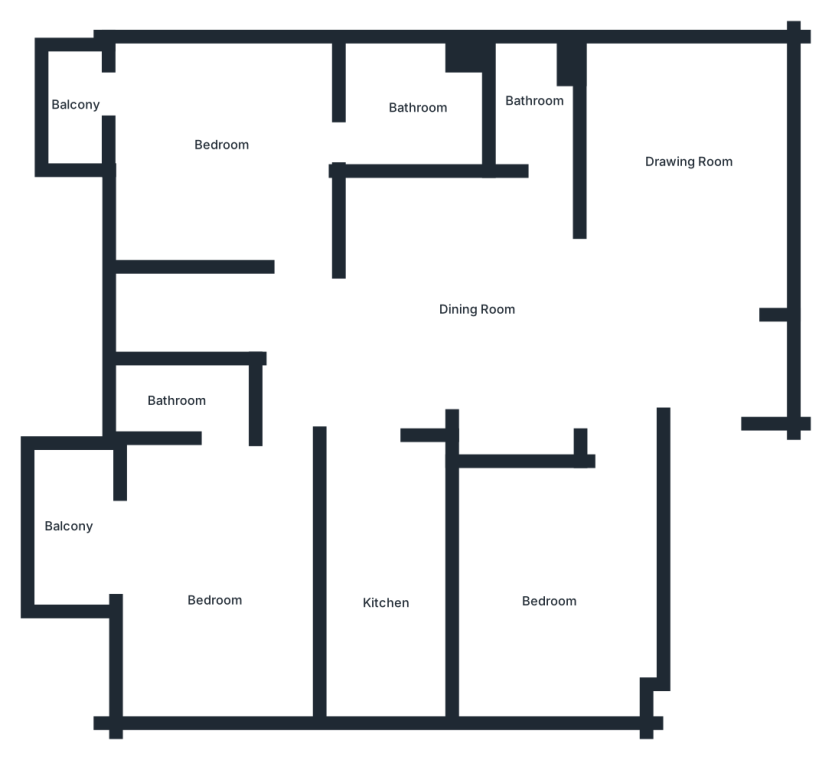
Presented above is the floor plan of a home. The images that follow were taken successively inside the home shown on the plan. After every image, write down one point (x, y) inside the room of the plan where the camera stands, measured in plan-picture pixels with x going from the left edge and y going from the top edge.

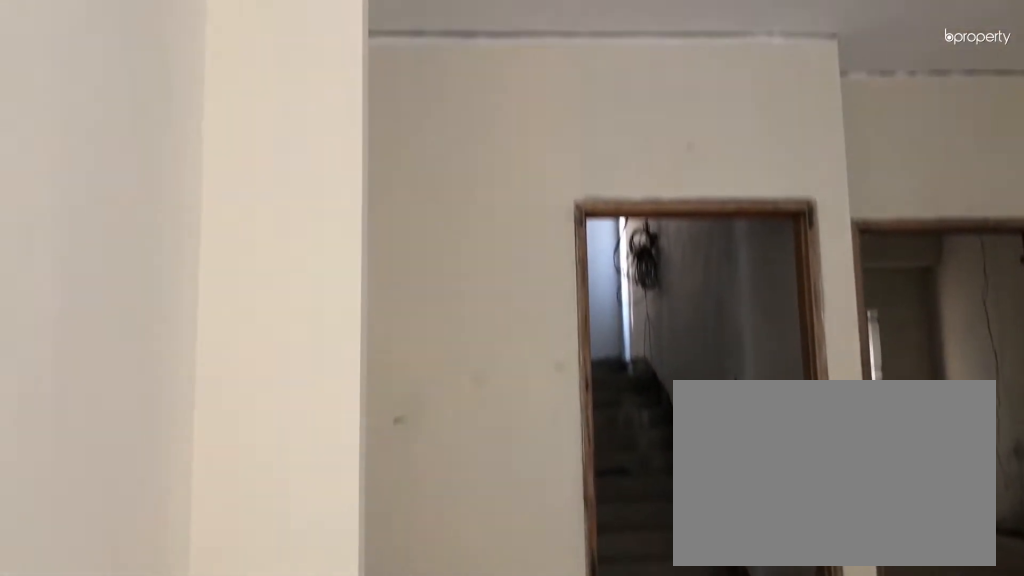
(683, 287)
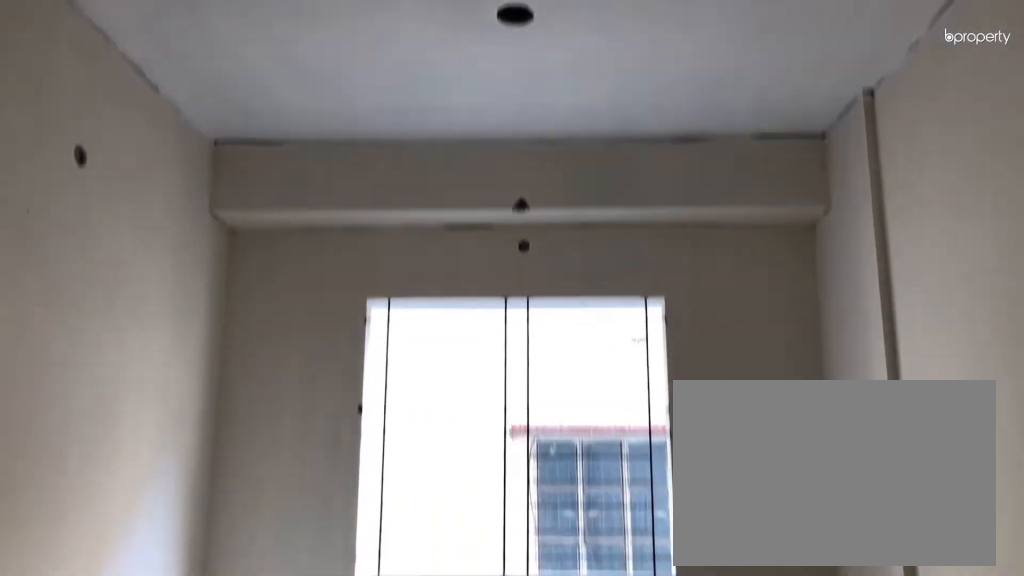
(681, 176)
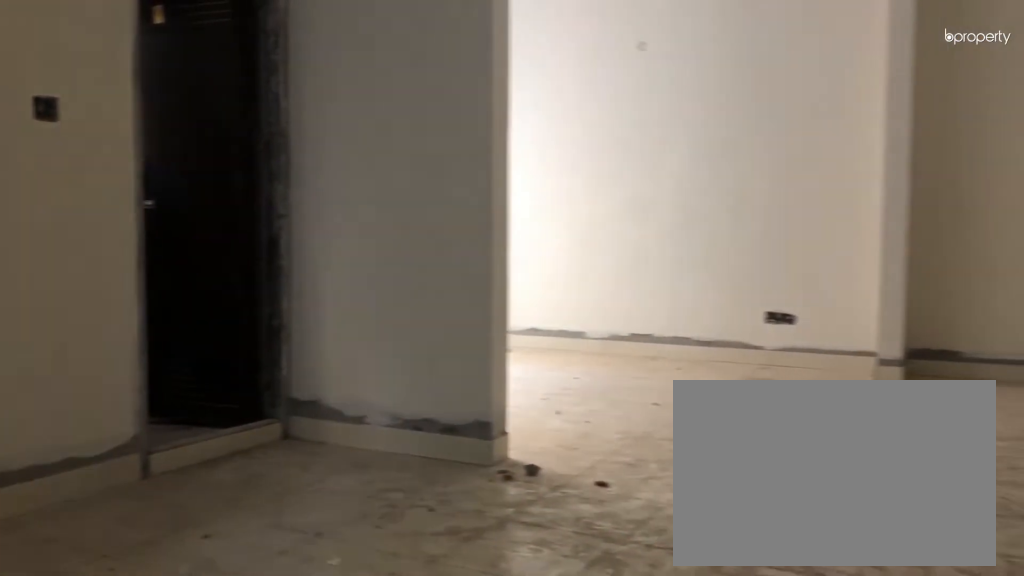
(453, 301)
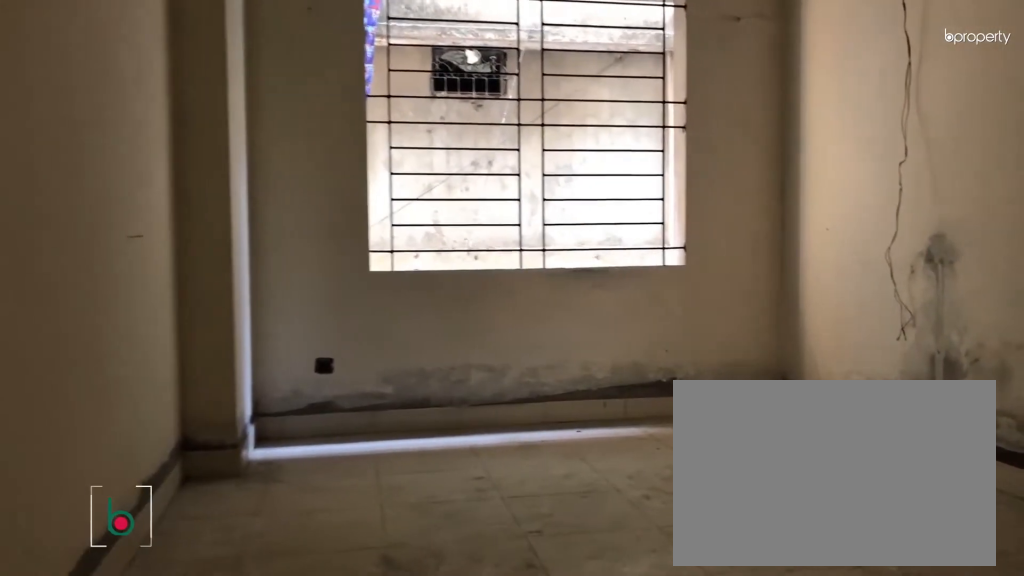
(557, 596)
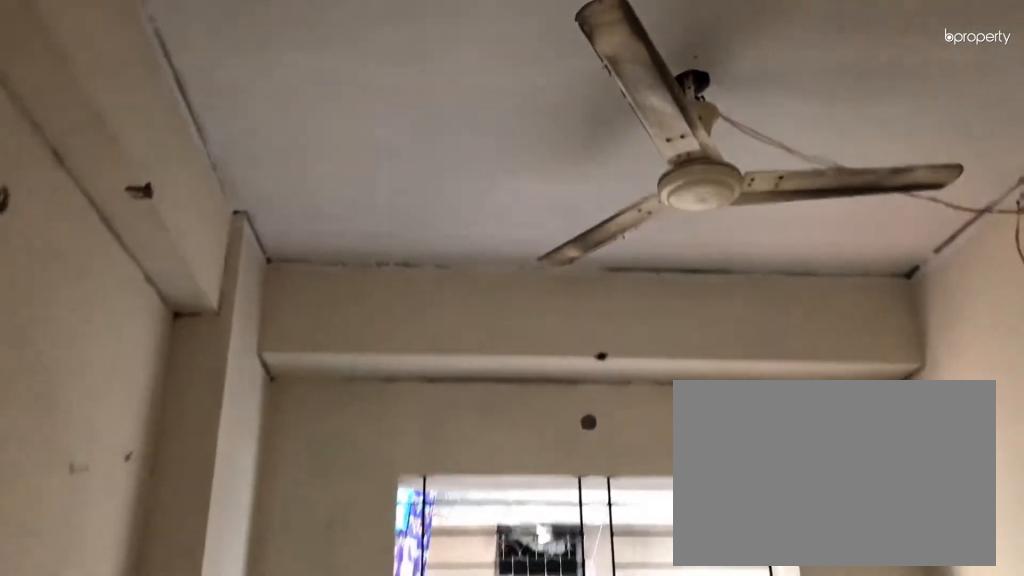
(557, 596)
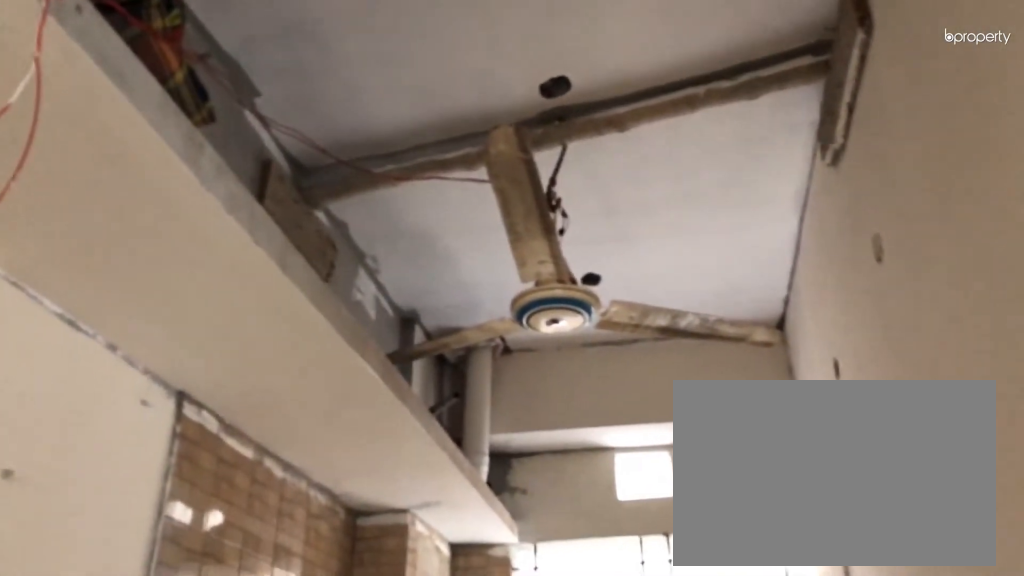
(395, 599)
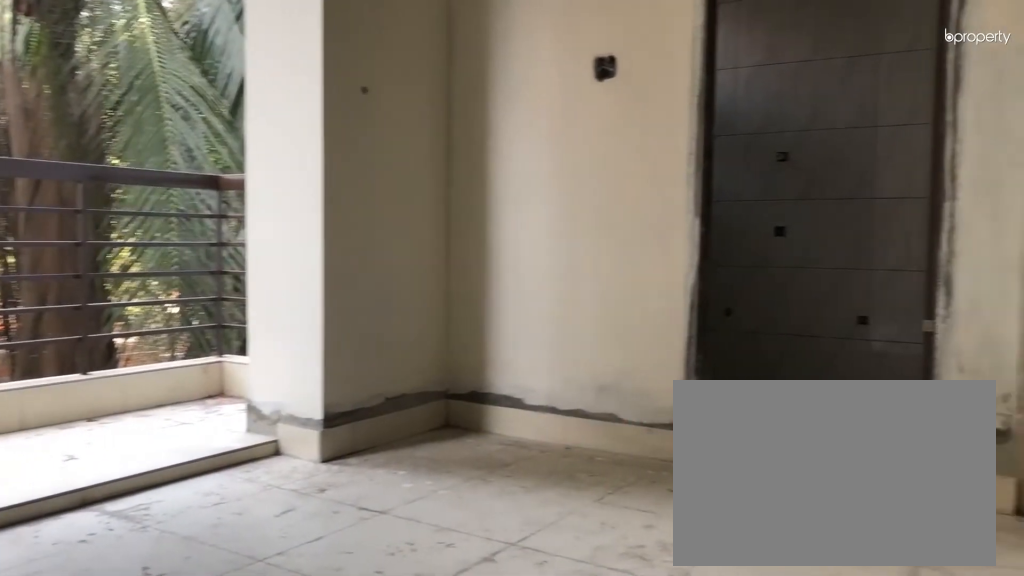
(214, 572)
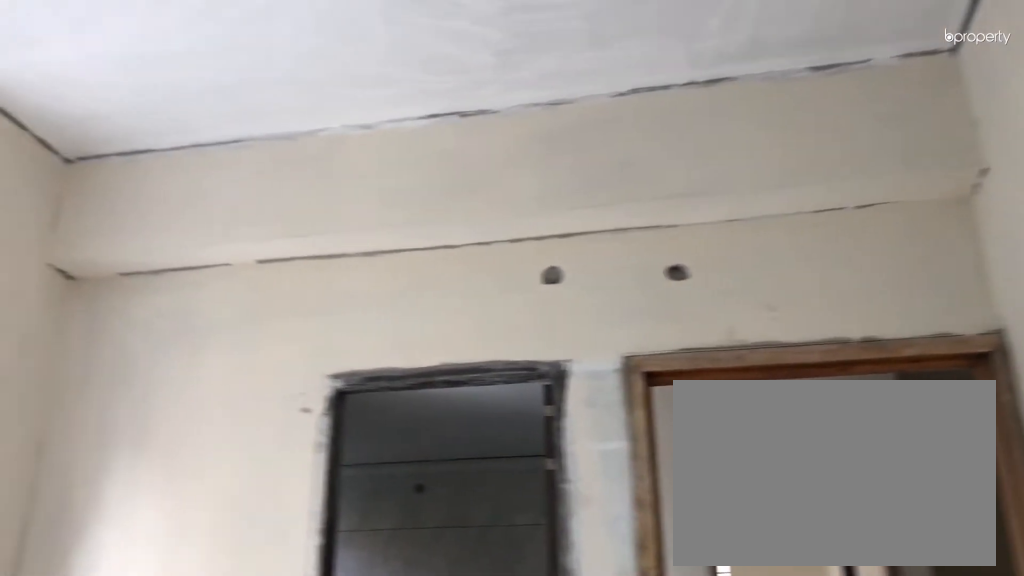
(214, 572)
